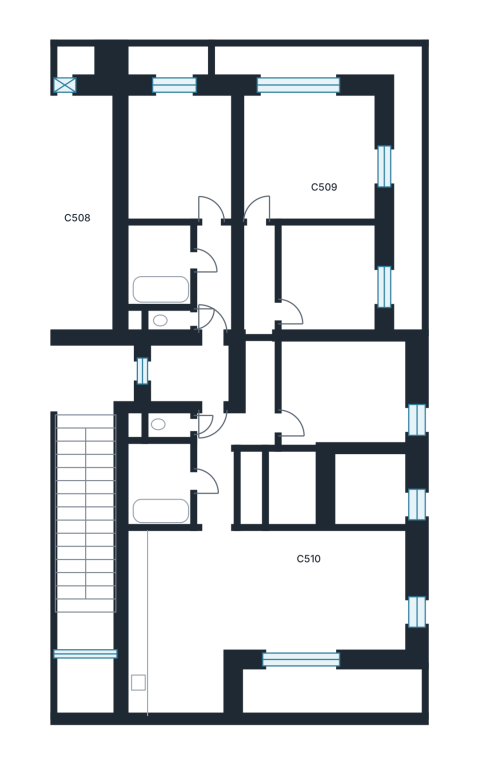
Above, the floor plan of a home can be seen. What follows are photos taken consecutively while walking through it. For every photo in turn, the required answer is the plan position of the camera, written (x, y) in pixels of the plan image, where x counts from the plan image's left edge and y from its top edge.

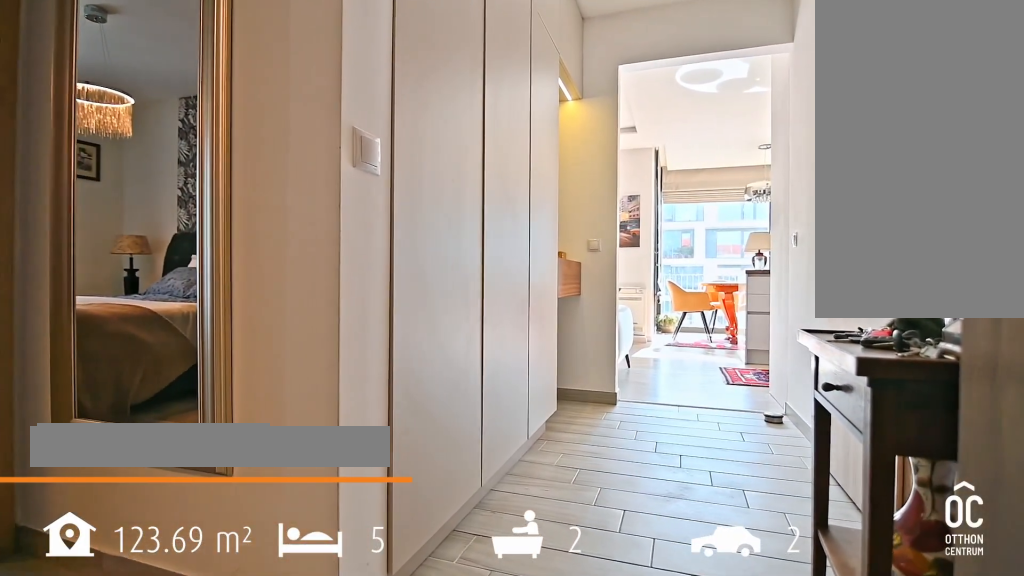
(212, 481)
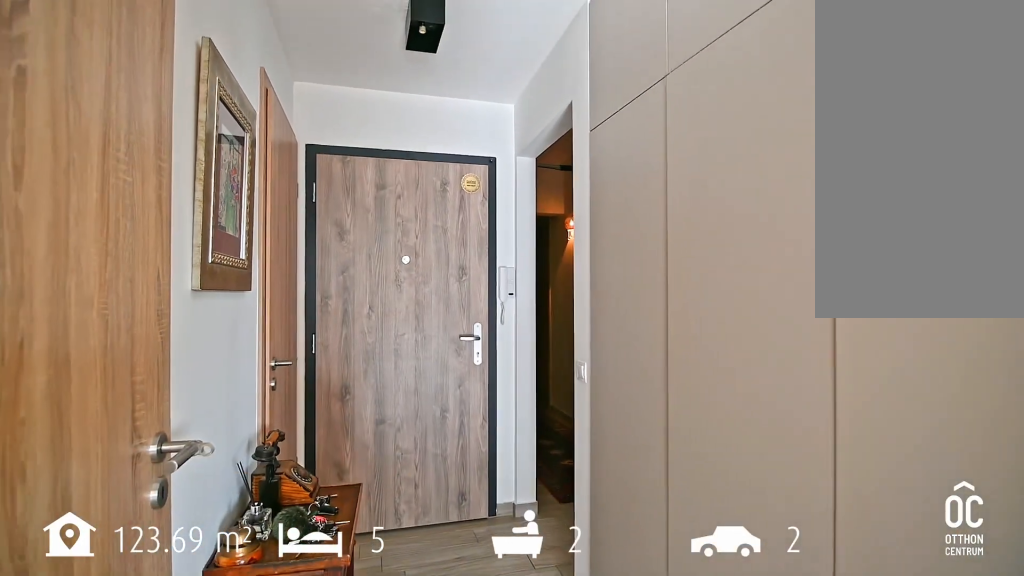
(212, 481)
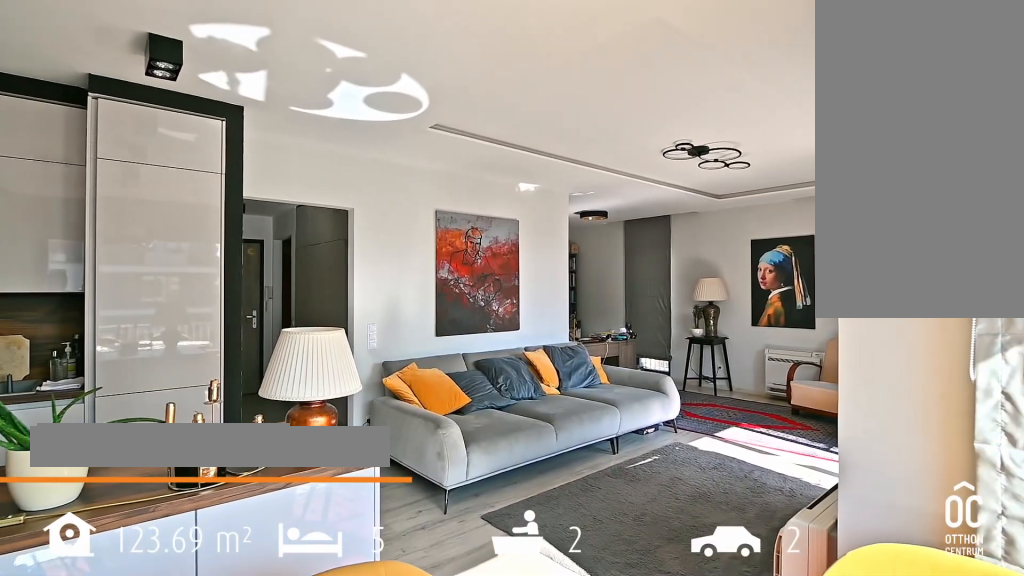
(177, 623)
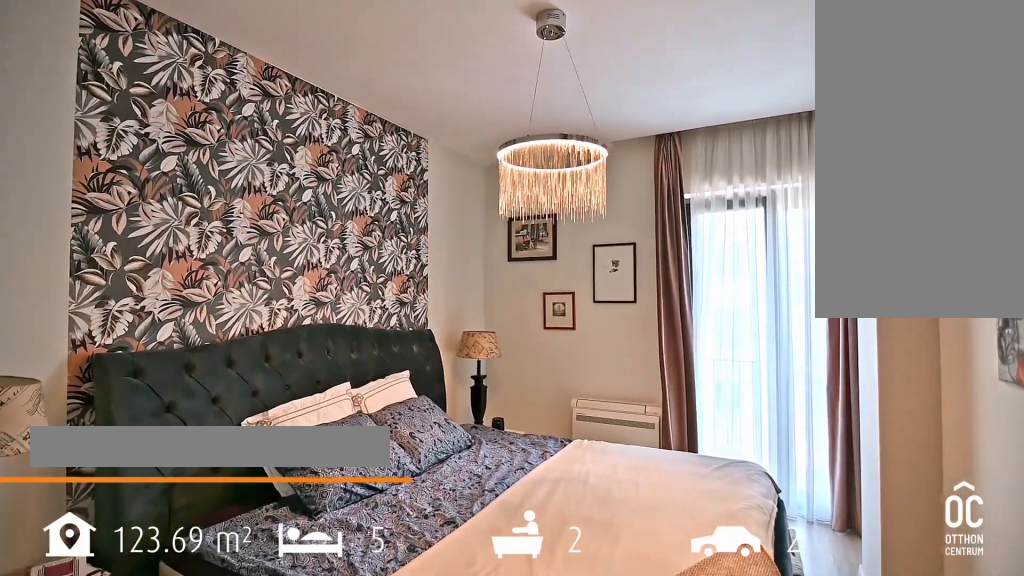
(343, 394)
